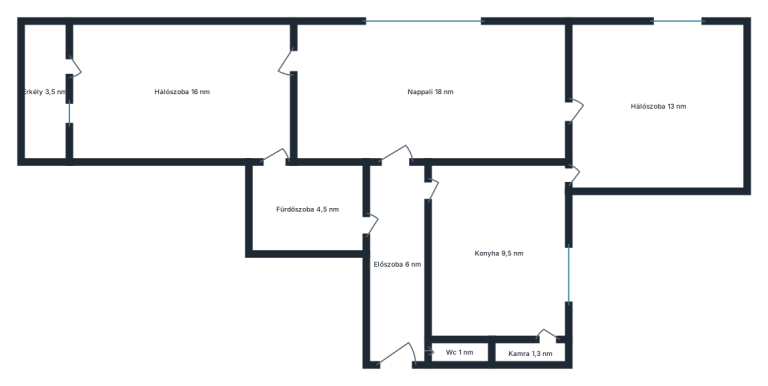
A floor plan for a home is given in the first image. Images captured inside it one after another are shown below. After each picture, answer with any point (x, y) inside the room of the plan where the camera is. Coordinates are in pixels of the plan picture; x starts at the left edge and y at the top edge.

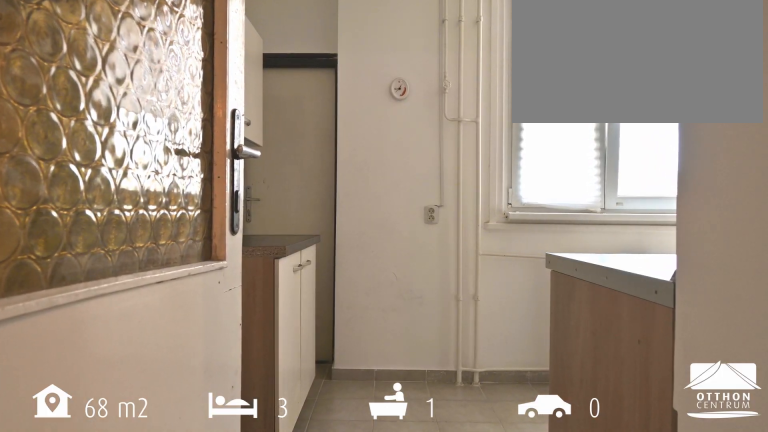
(402, 267)
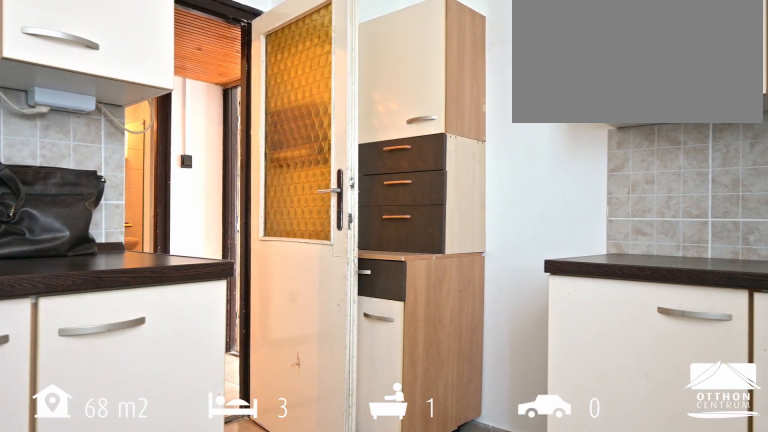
(492, 264)
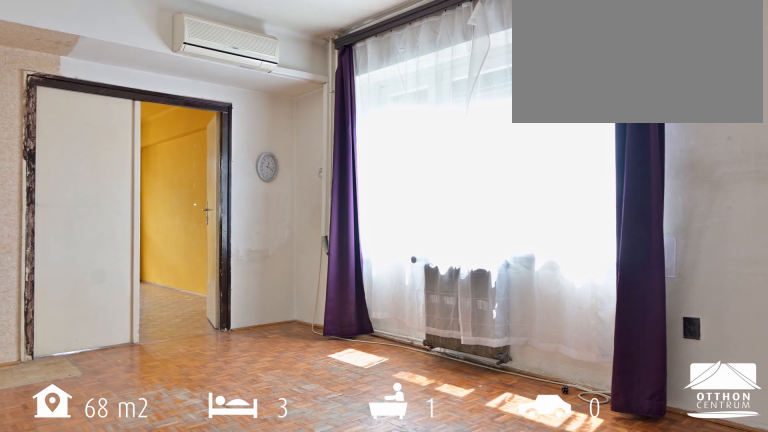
(433, 101)
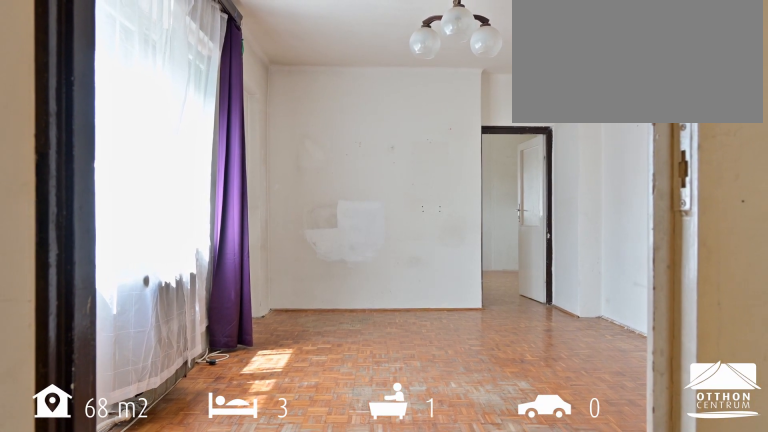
(433, 101)
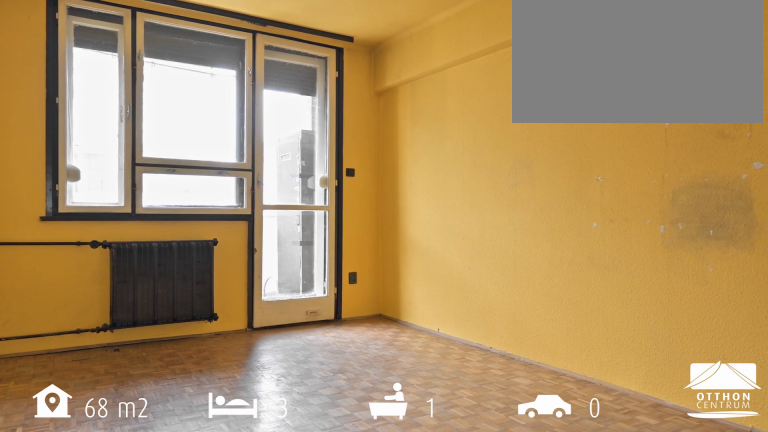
(187, 98)
